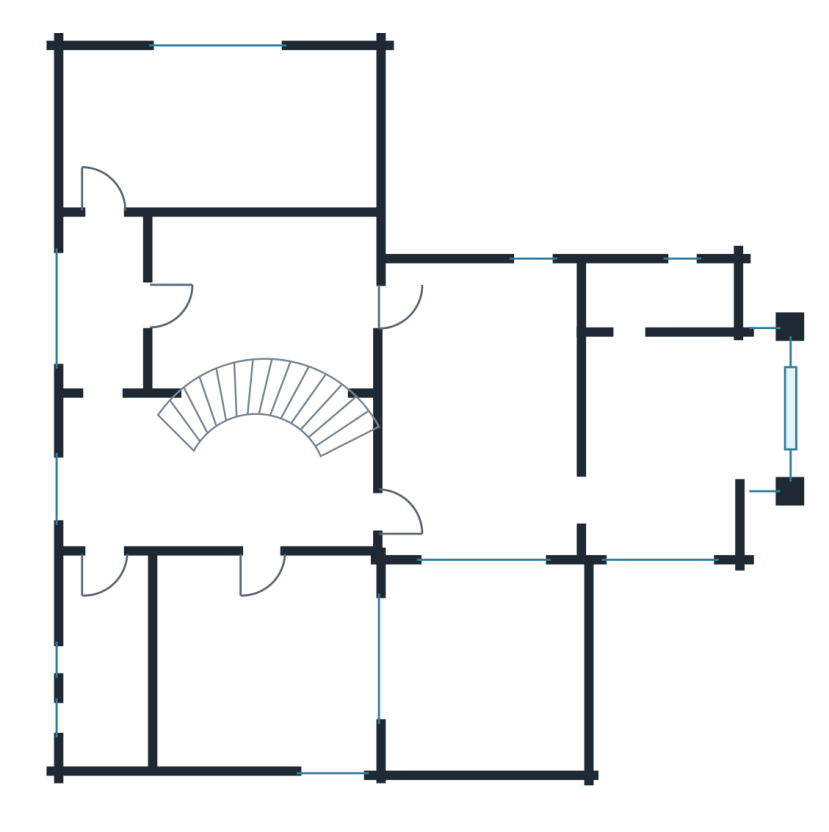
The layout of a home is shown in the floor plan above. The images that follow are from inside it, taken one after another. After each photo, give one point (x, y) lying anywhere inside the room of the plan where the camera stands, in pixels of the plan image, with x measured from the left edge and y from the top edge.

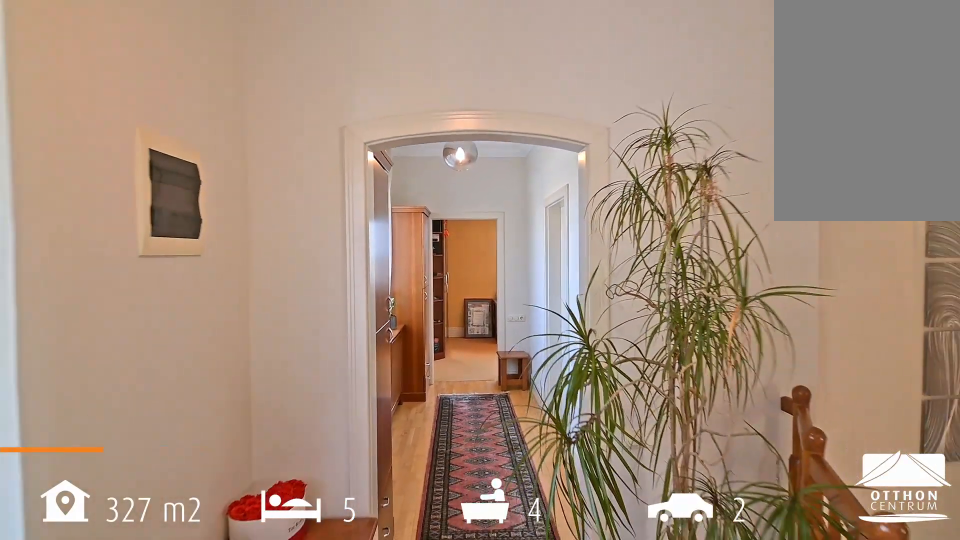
(117, 475)
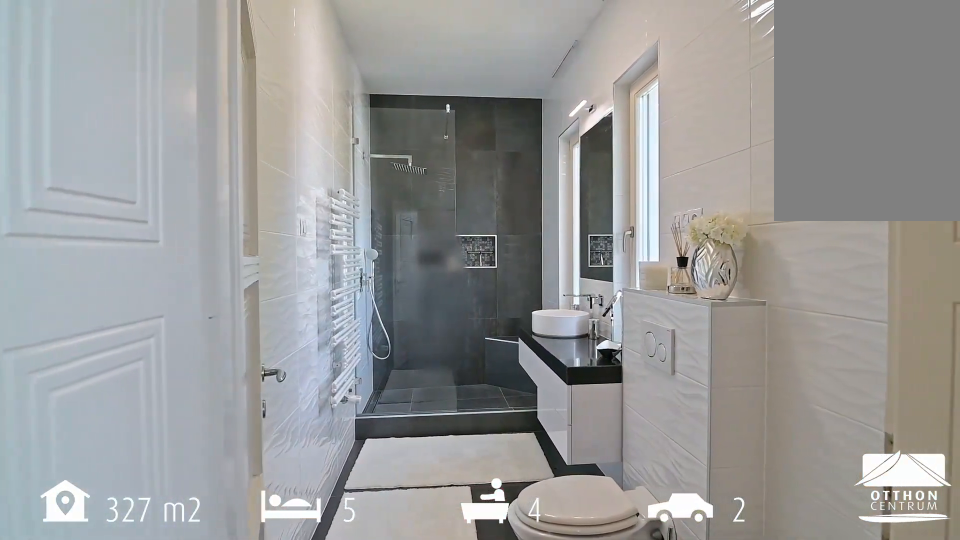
(110, 667)
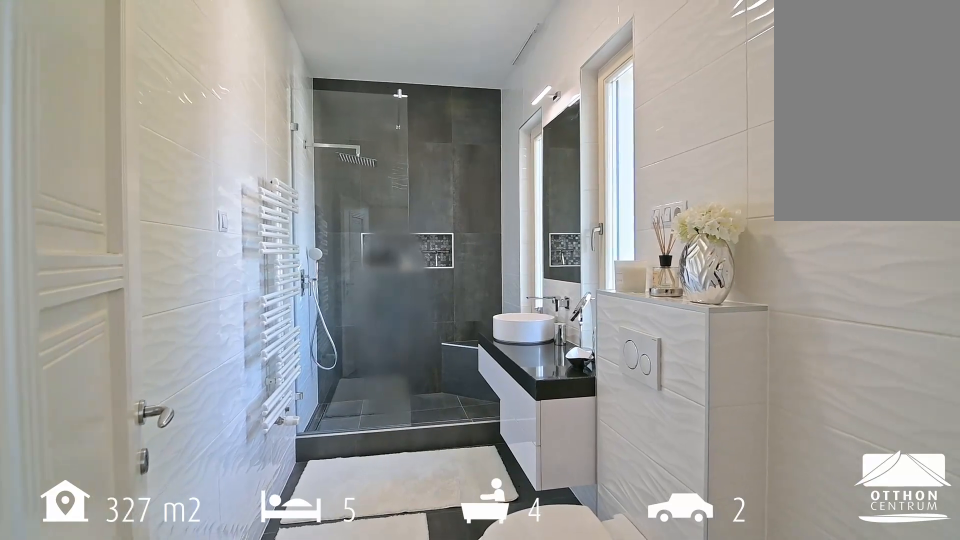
(110, 668)
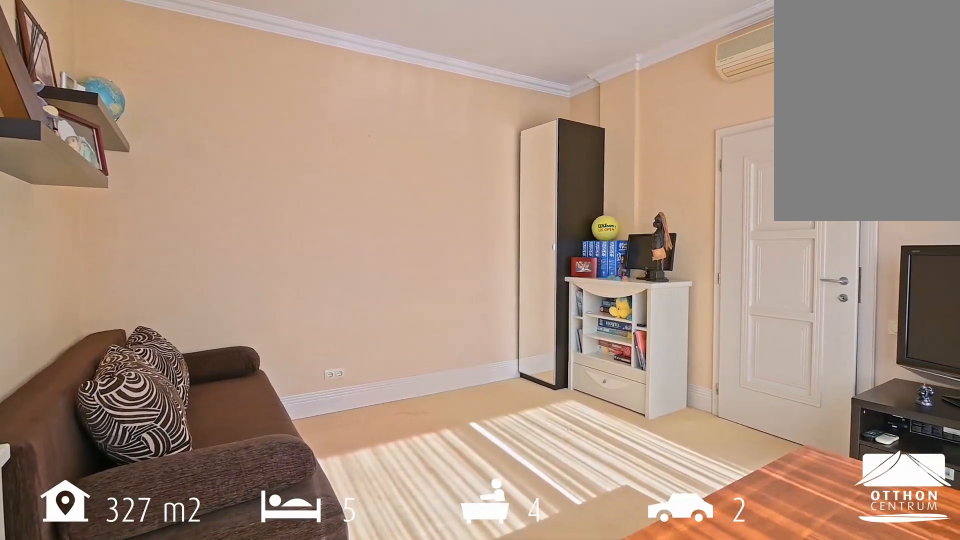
(261, 668)
